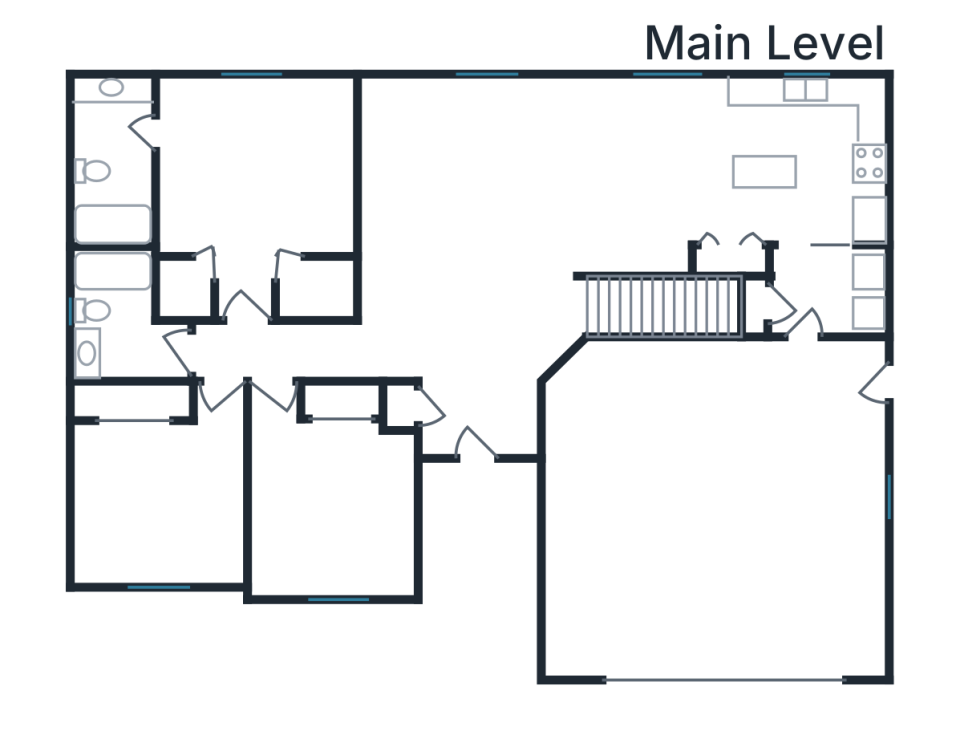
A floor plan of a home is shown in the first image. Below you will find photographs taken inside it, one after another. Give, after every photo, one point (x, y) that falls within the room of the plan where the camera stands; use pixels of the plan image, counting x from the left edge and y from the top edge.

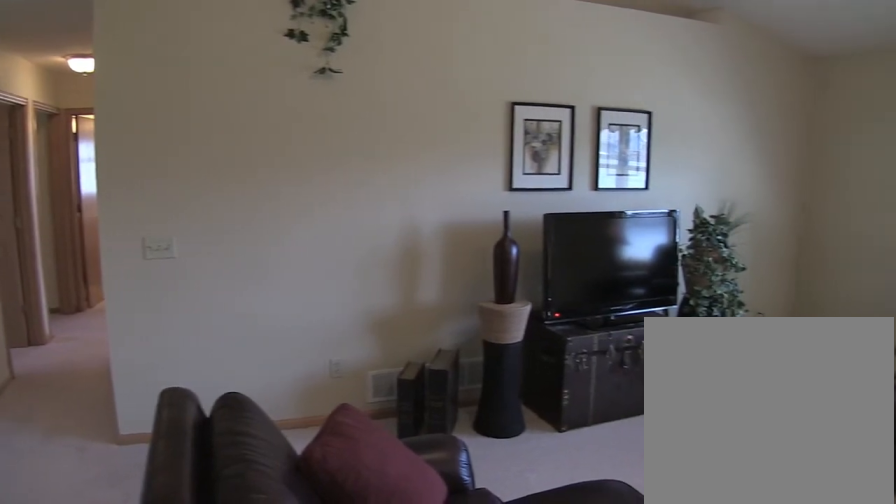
(468, 228)
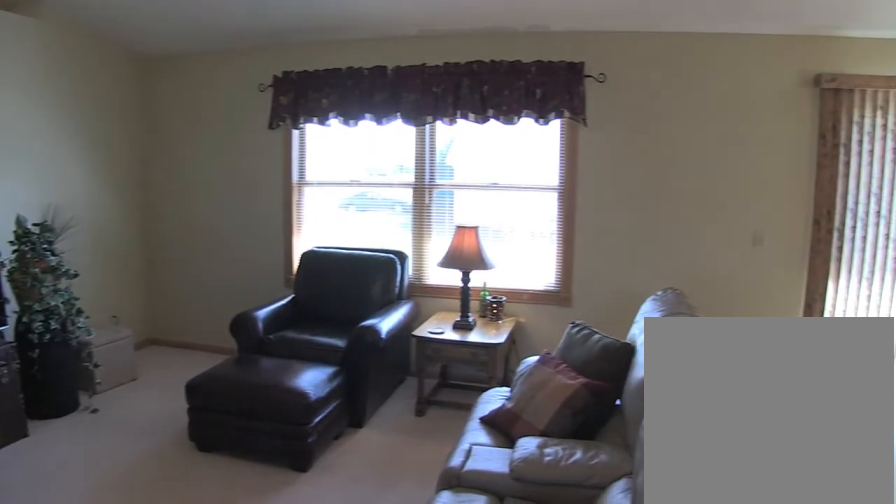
(468, 228)
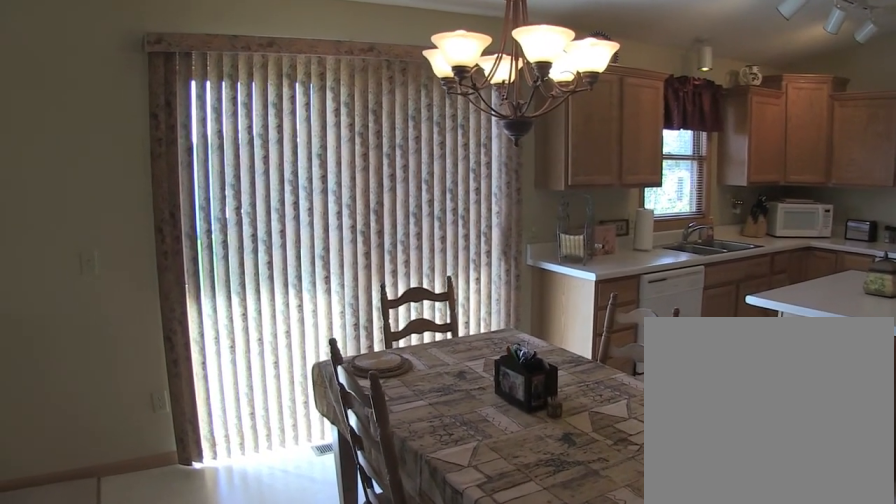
(648, 173)
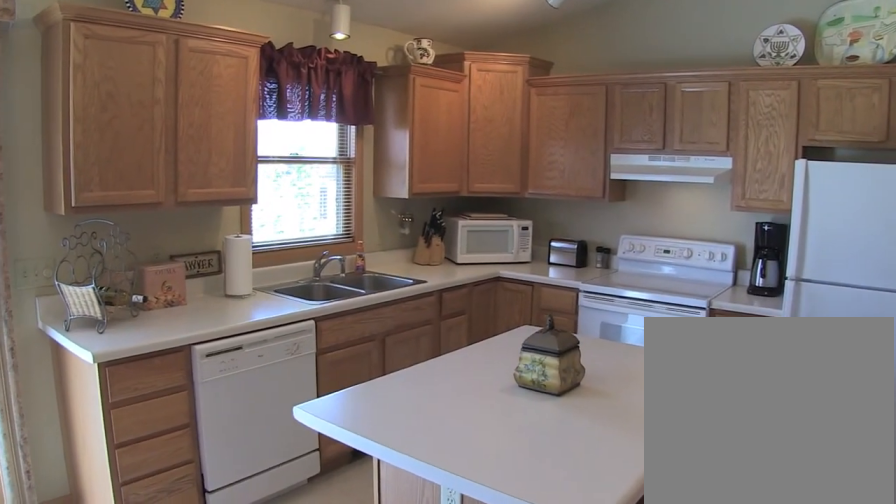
(802, 161)
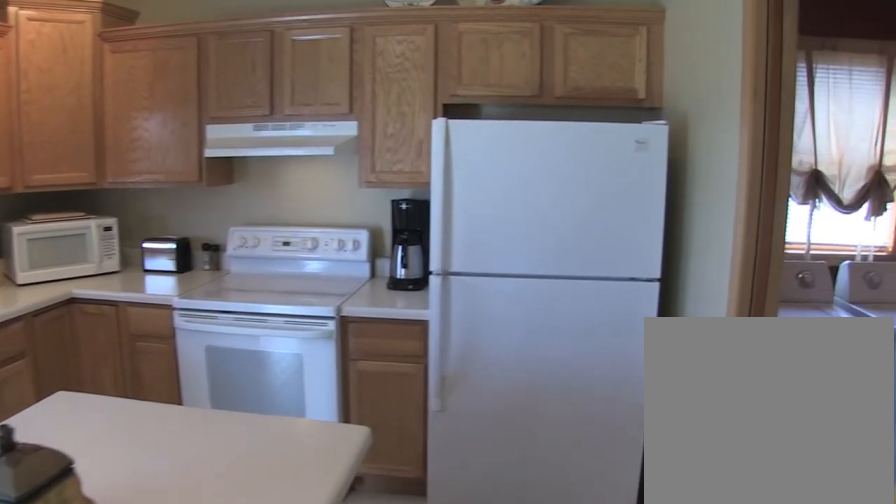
(802, 161)
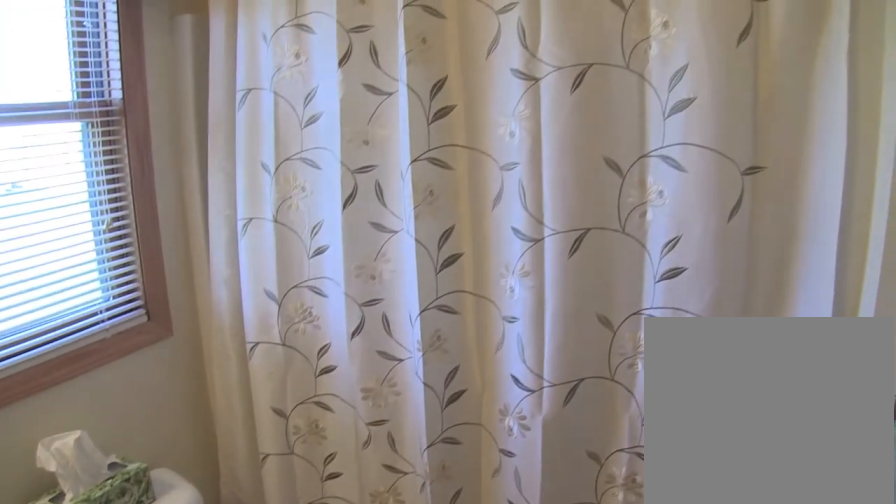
(128, 322)
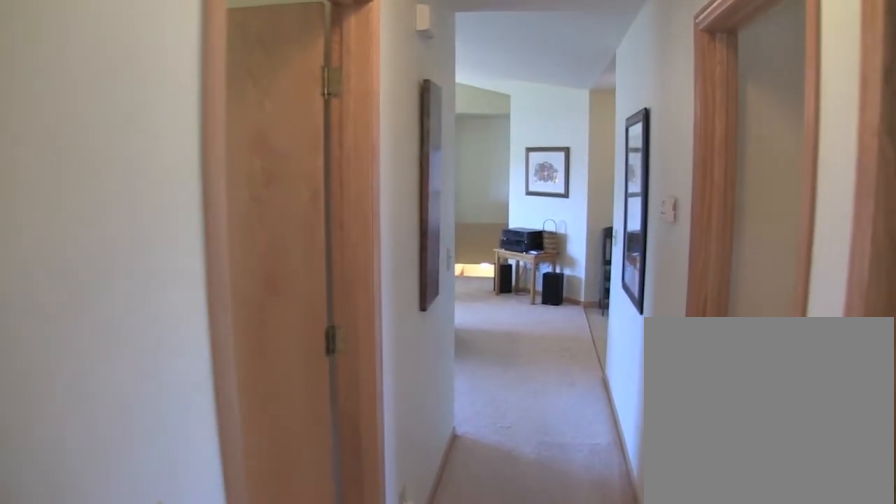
(277, 351)
